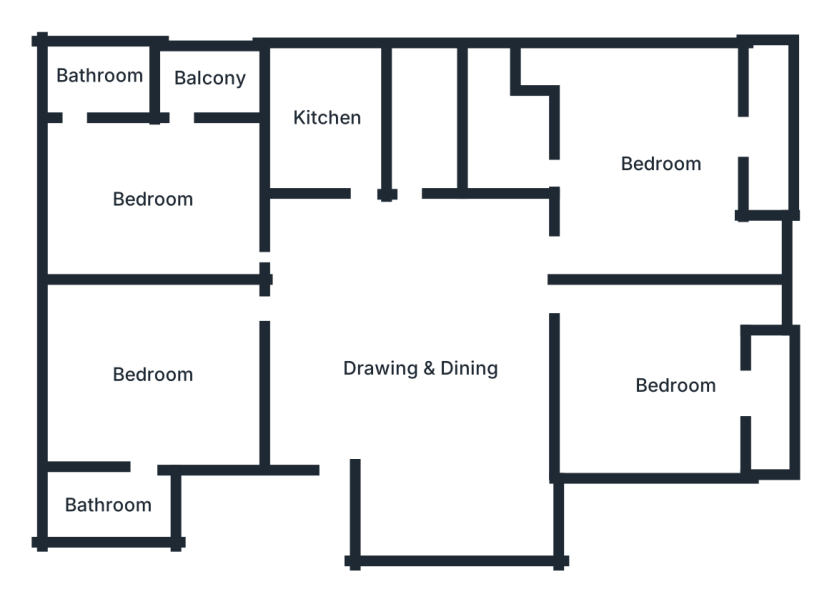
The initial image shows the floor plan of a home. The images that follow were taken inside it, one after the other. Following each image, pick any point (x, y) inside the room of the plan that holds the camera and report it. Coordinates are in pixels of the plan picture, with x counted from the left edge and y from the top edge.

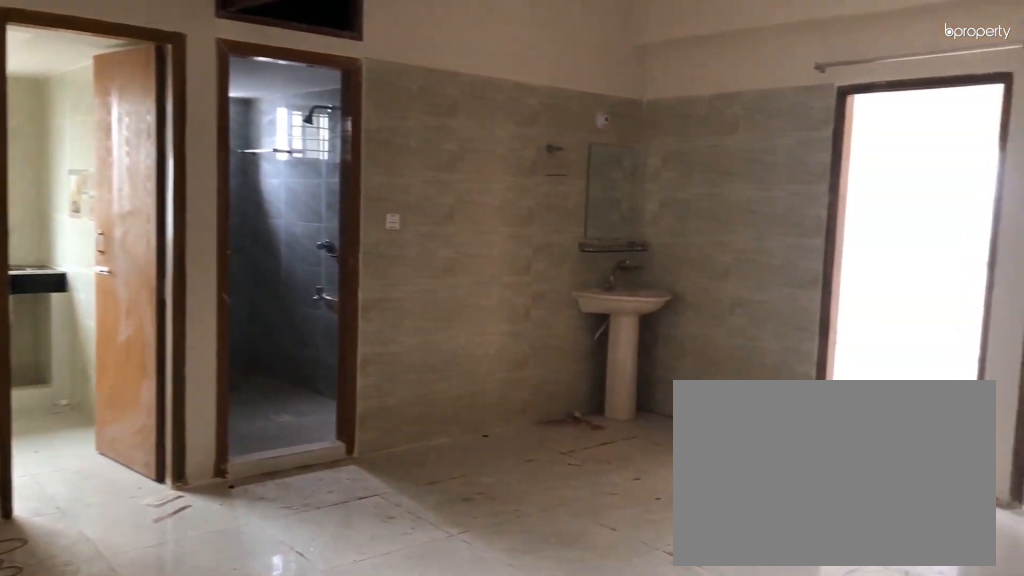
(430, 365)
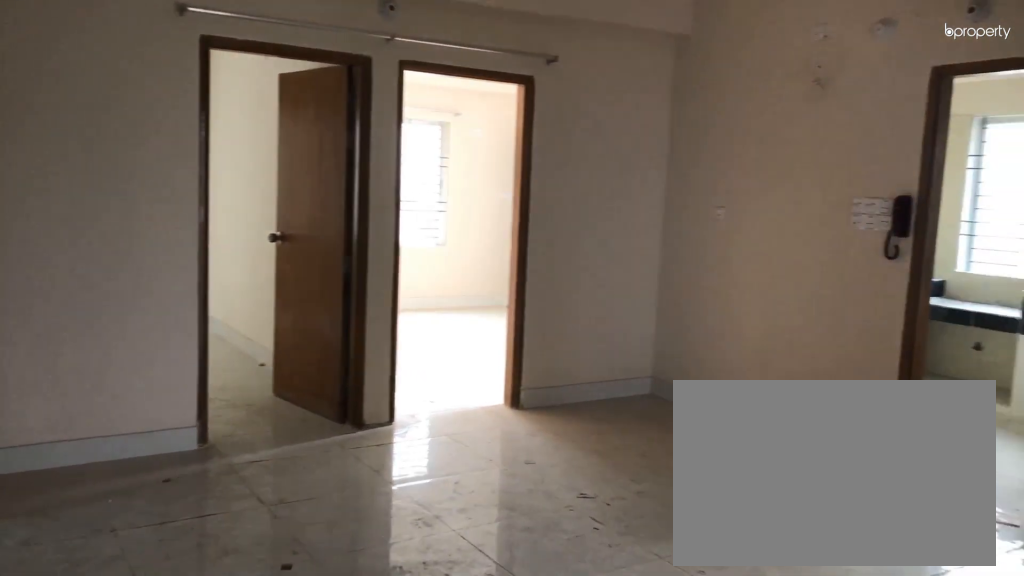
(430, 365)
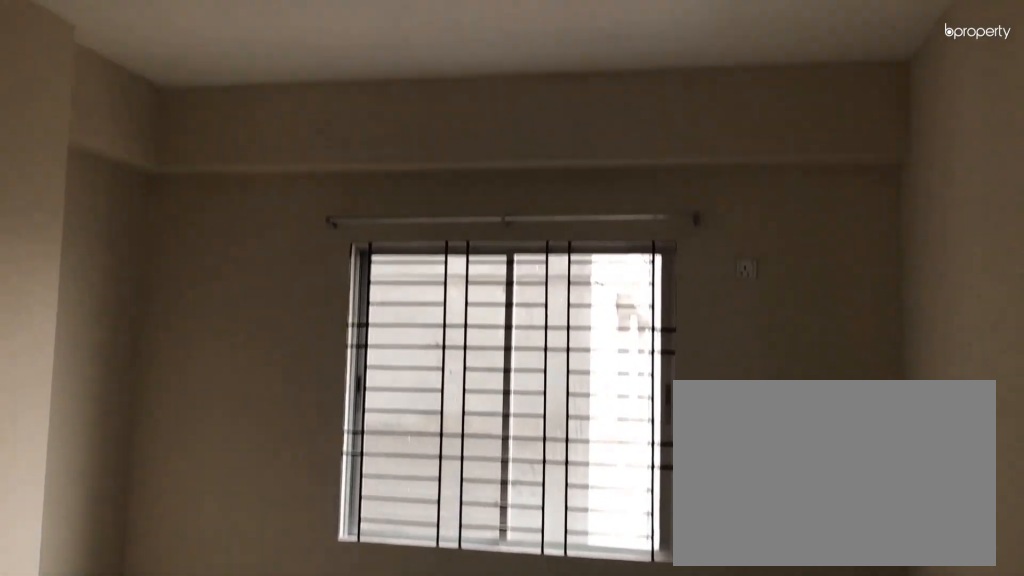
(154, 375)
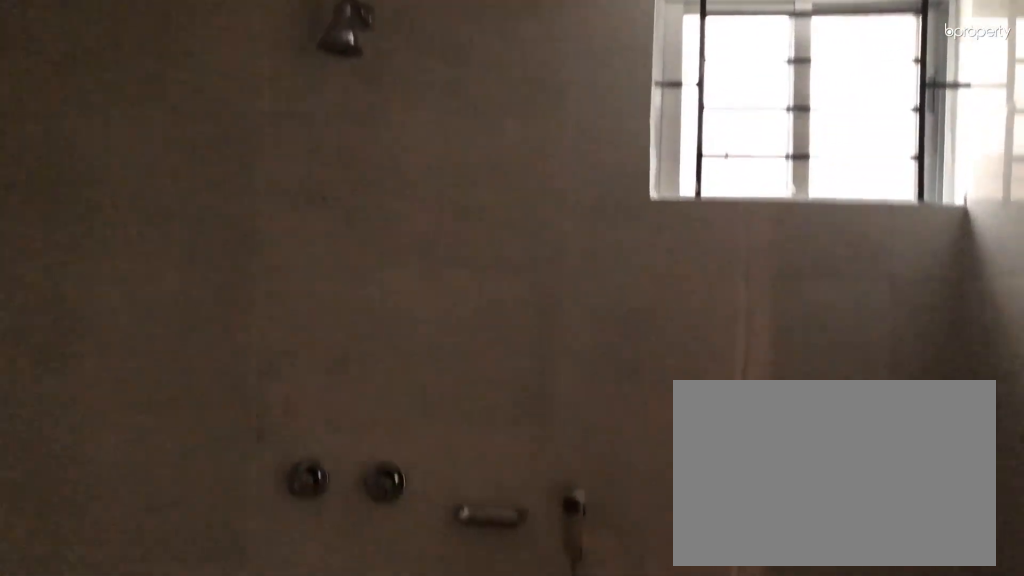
(111, 507)
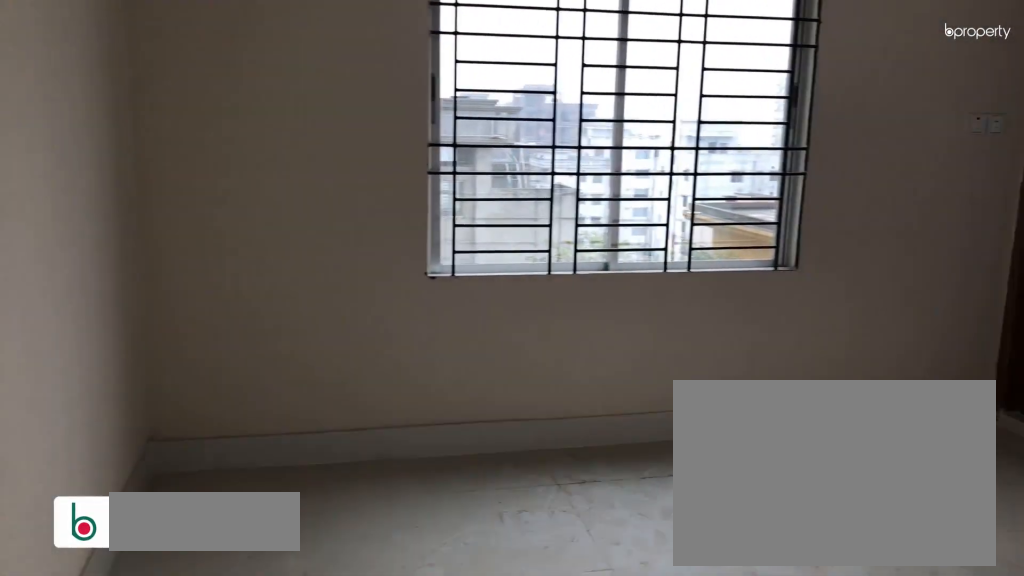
(154, 198)
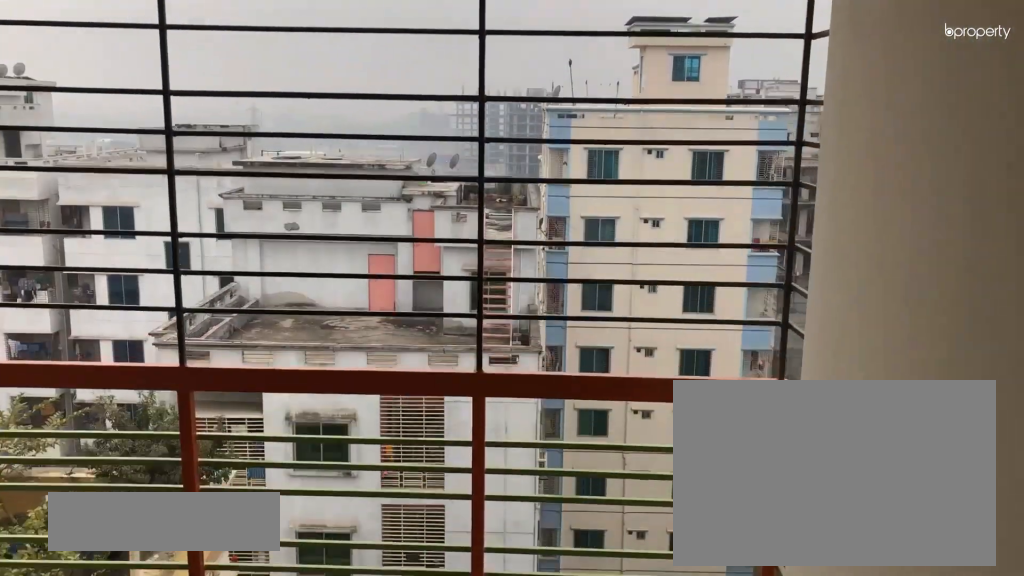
(208, 80)
